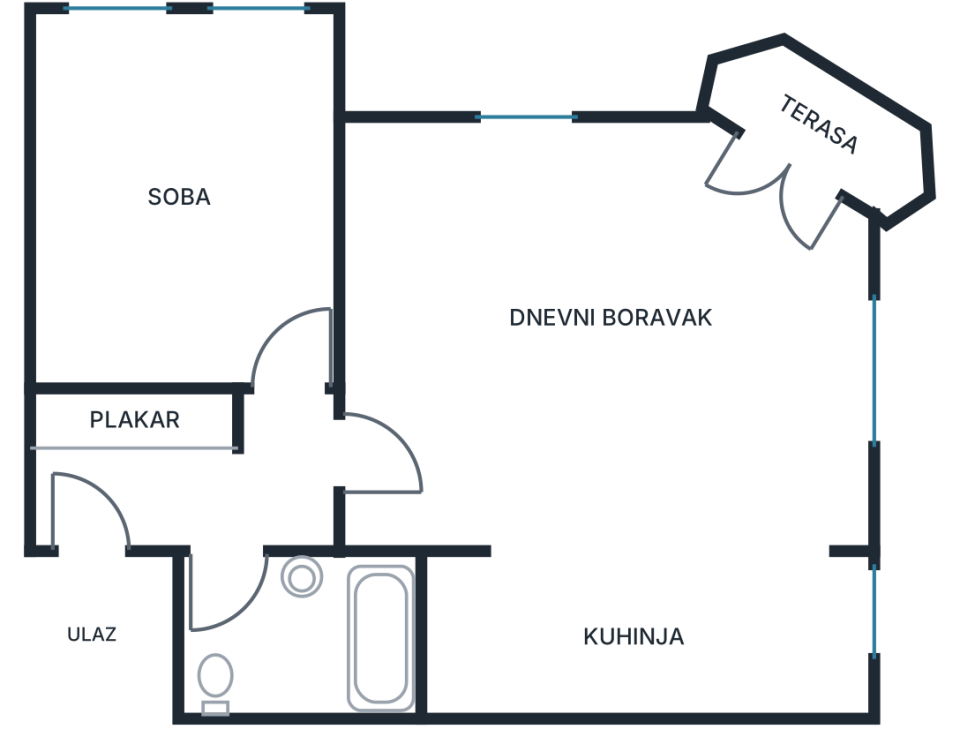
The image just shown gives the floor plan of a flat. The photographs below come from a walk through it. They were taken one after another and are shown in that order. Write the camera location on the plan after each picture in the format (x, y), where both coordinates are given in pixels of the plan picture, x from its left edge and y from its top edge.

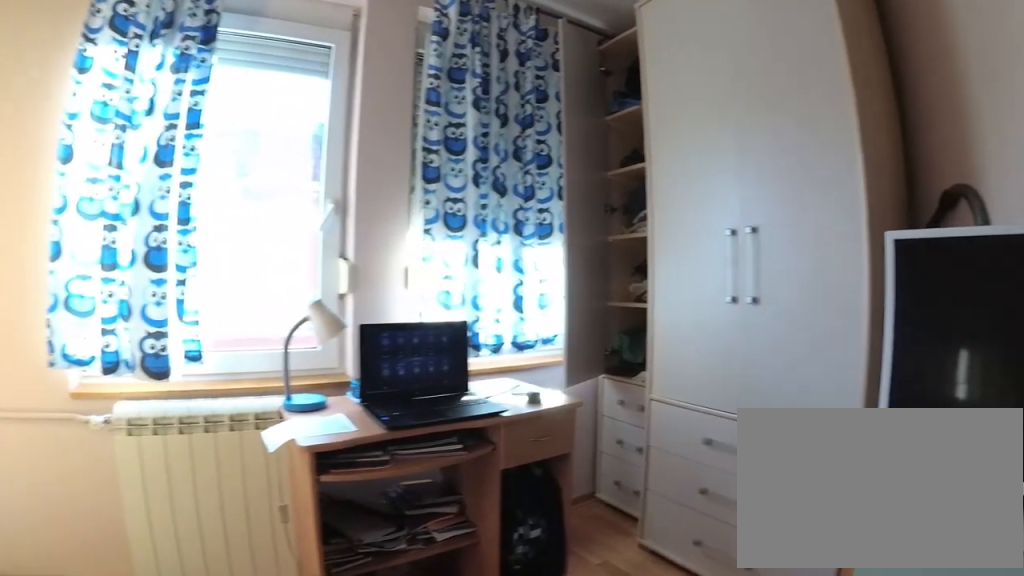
(160, 203)
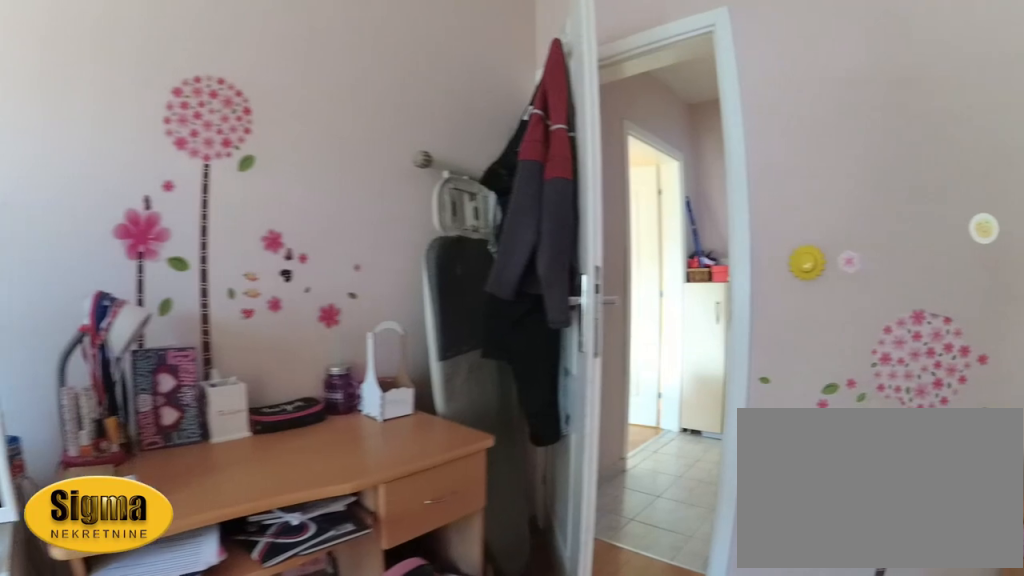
(174, 177)
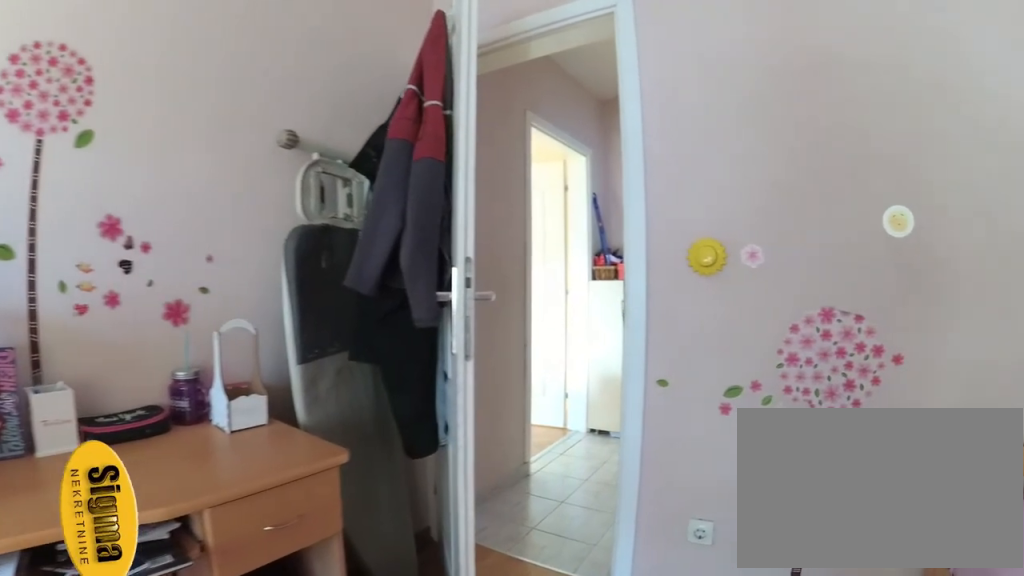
(191, 201)
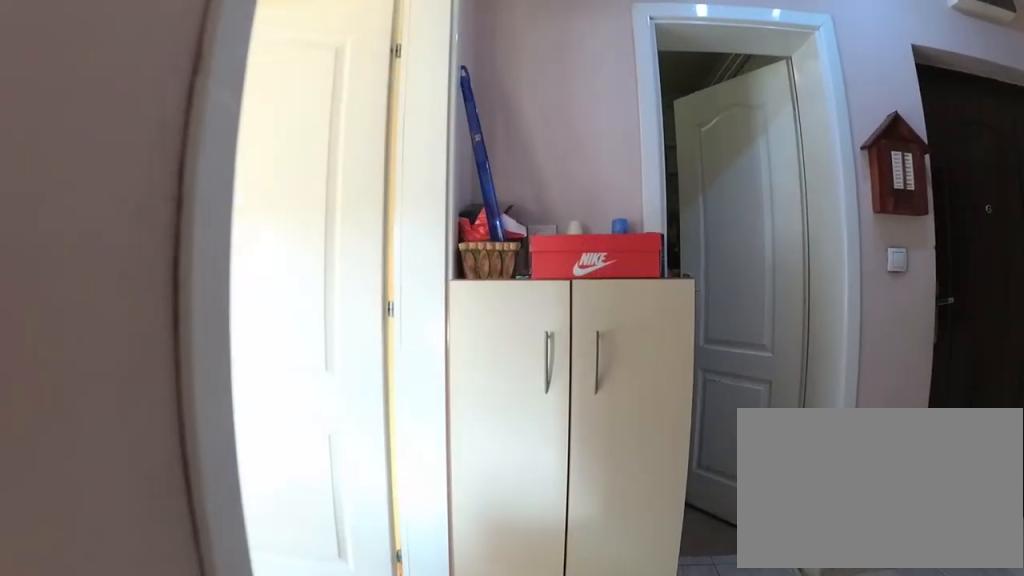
(267, 325)
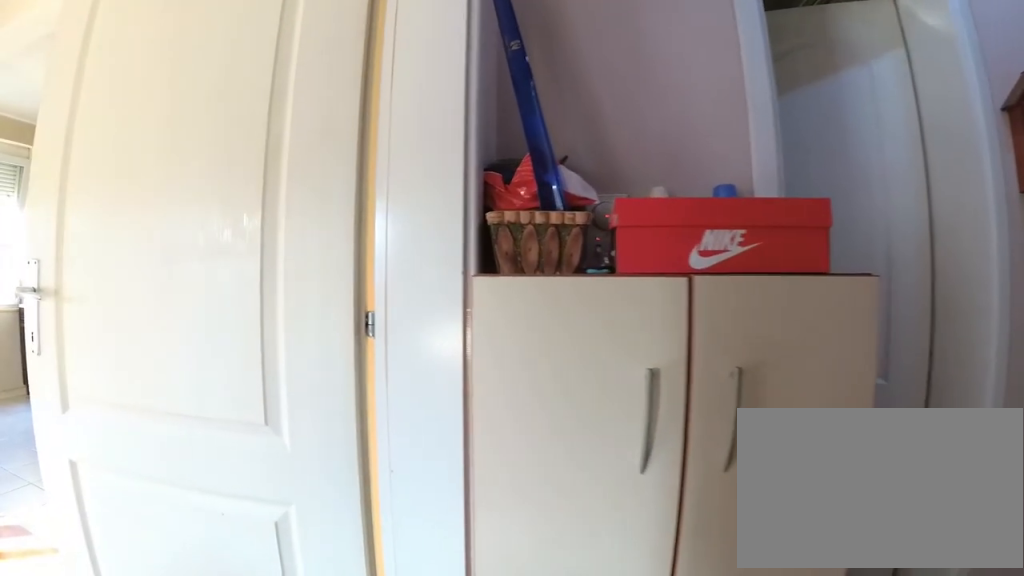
(276, 399)
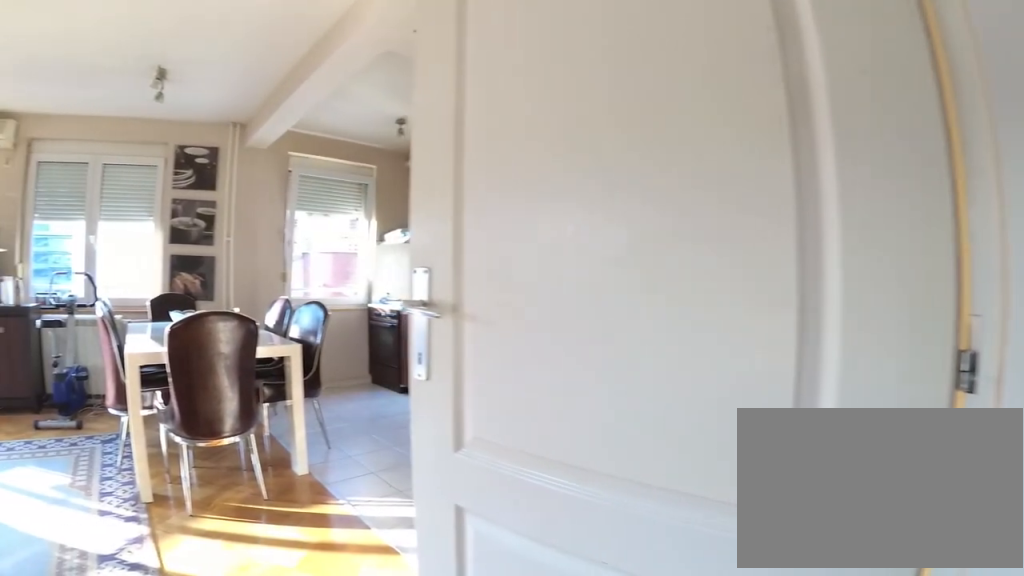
(294, 433)
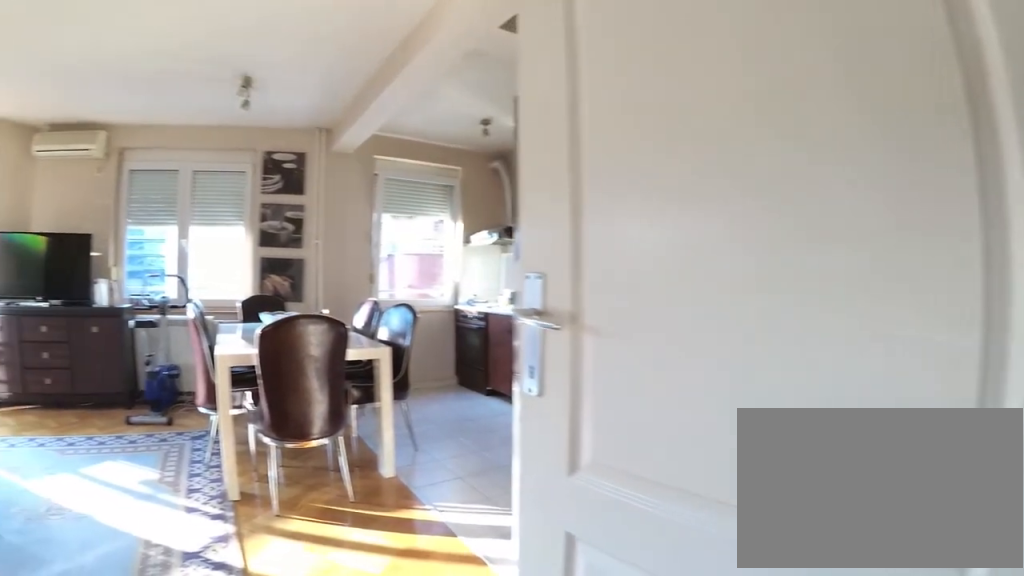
(300, 438)
